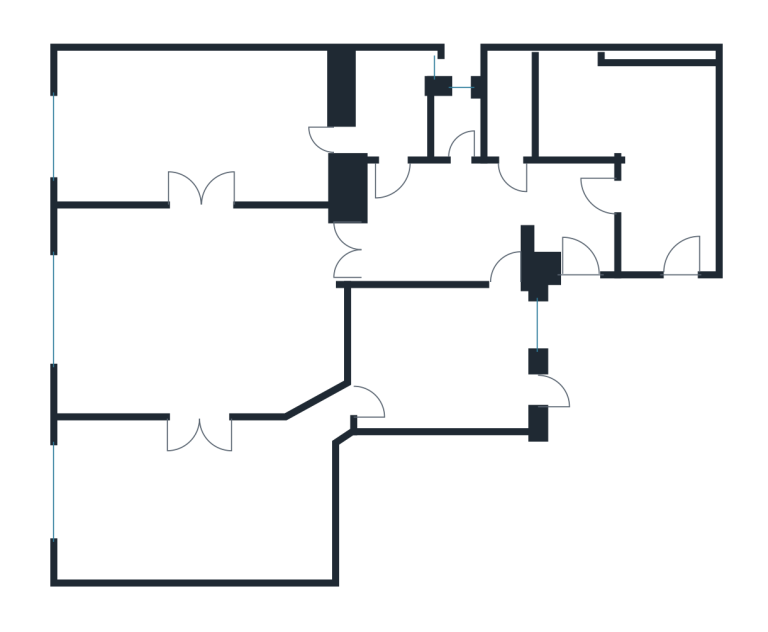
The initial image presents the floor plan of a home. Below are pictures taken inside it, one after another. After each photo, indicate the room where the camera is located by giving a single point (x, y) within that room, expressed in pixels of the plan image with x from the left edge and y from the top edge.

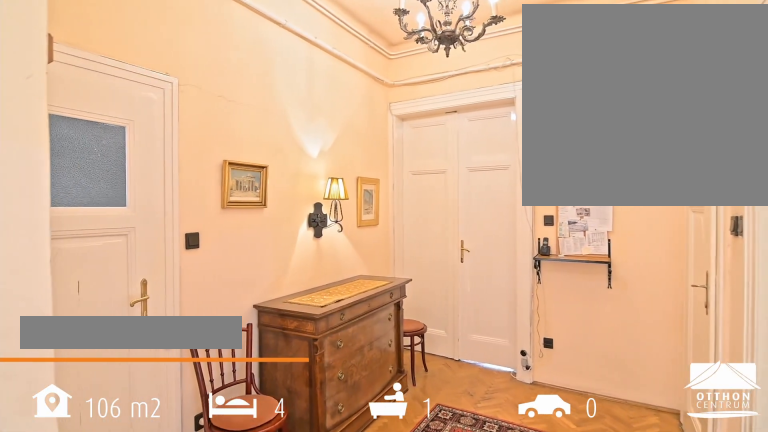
(528, 197)
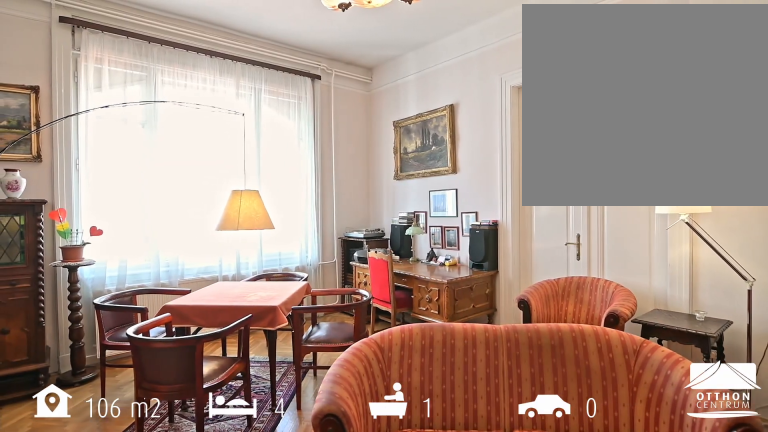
(198, 312)
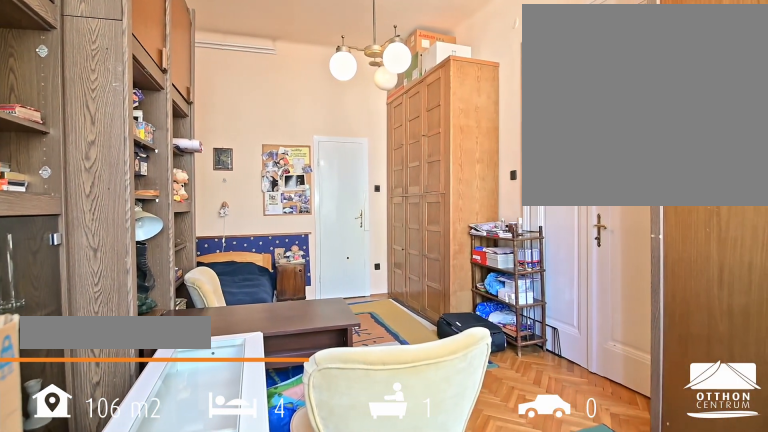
(198, 128)
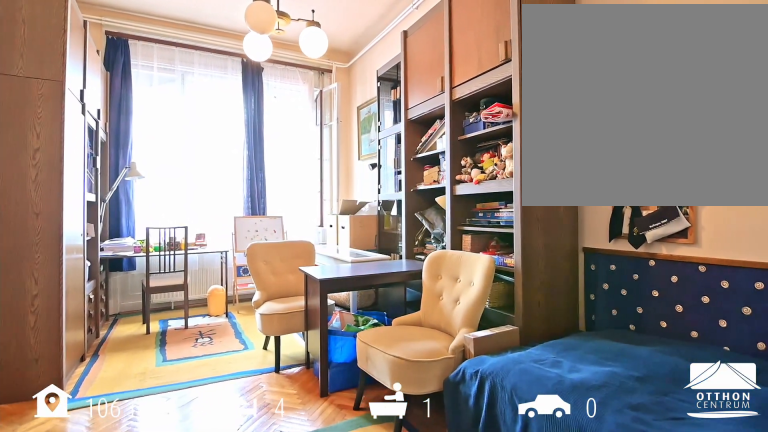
(198, 128)
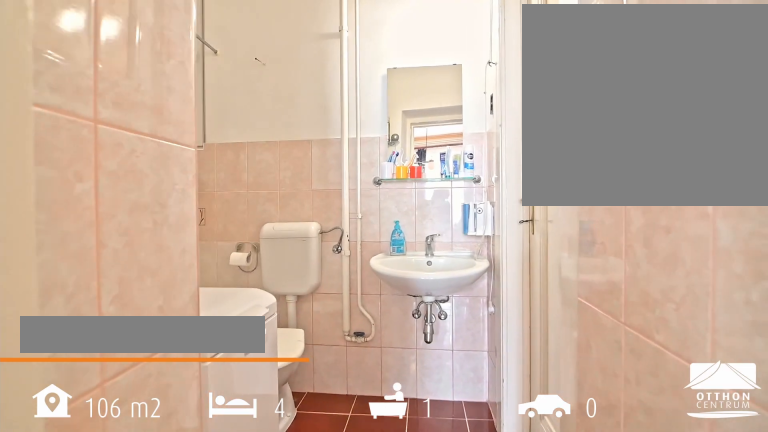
(390, 108)
